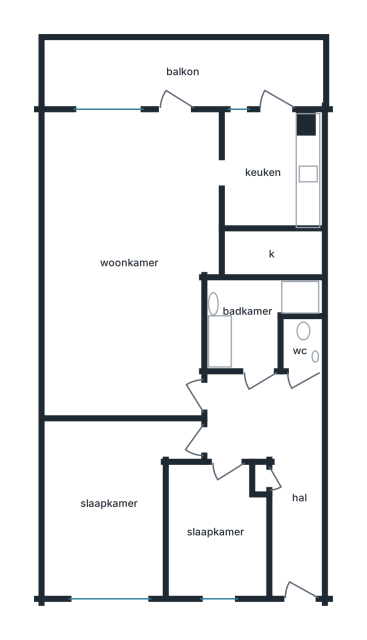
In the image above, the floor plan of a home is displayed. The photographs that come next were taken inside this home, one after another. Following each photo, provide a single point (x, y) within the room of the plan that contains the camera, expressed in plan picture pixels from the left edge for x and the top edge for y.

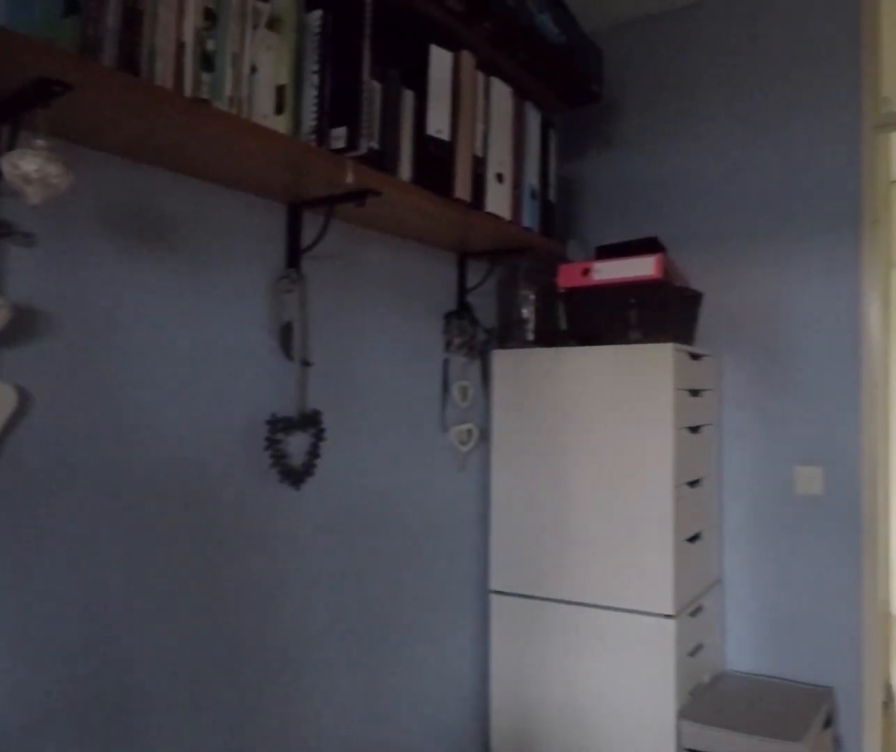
(215, 531)
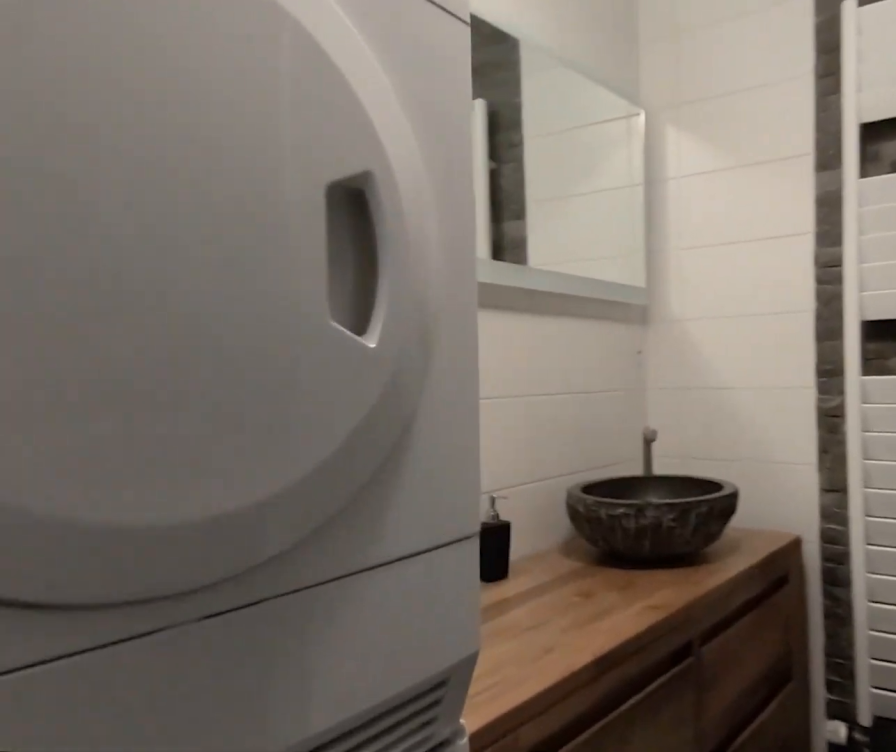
(251, 318)
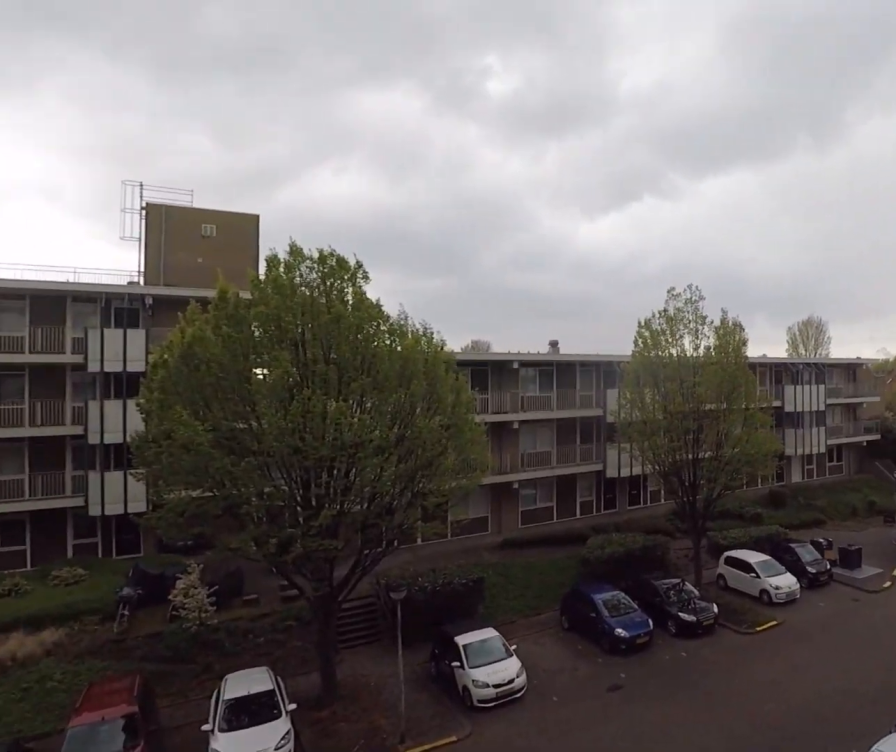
(183, 71)
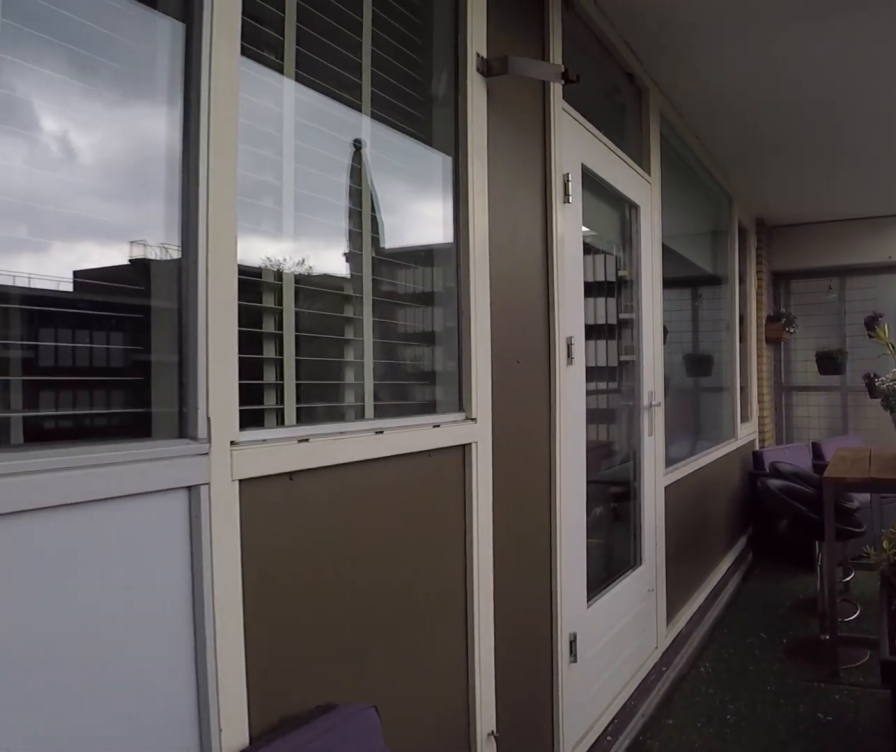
(183, 71)
